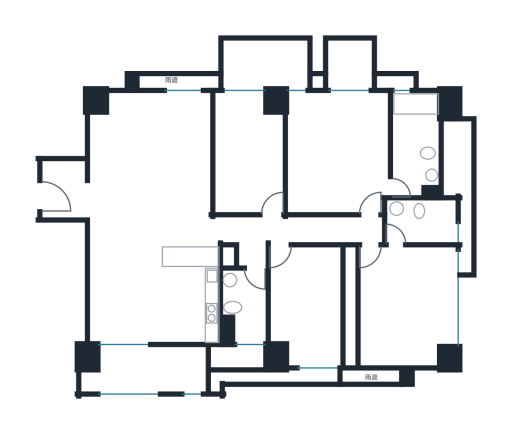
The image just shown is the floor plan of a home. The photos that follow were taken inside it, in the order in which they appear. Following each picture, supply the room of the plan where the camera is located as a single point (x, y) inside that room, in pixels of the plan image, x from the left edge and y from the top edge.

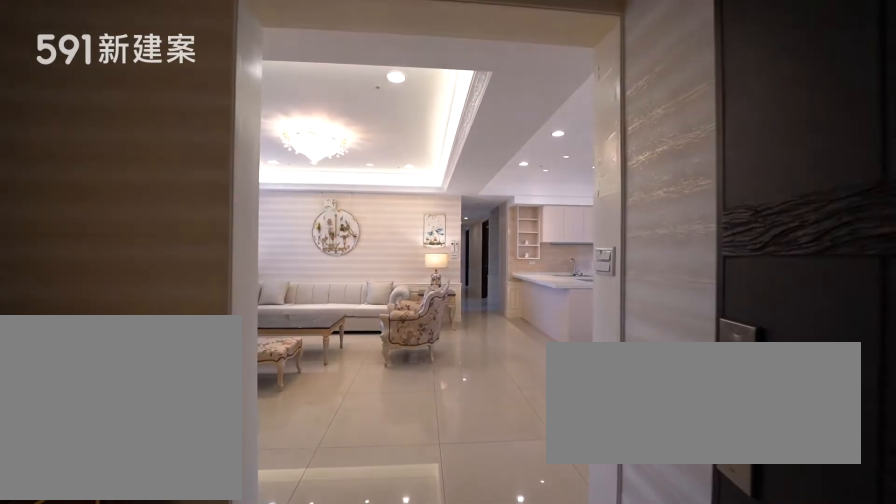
(65, 186)
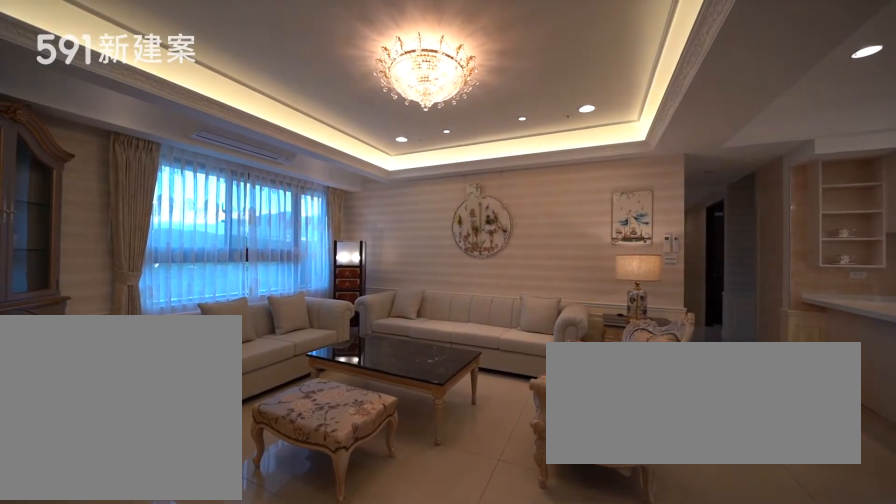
(152, 154)
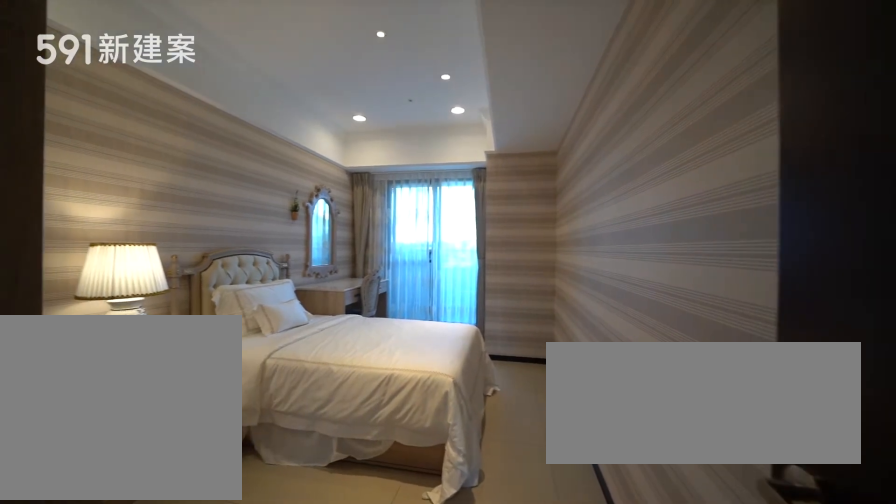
(247, 150)
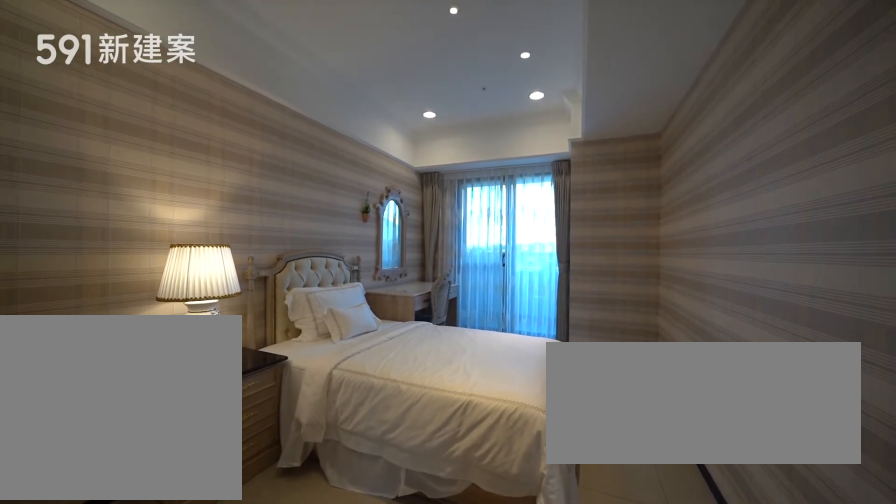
(247, 150)
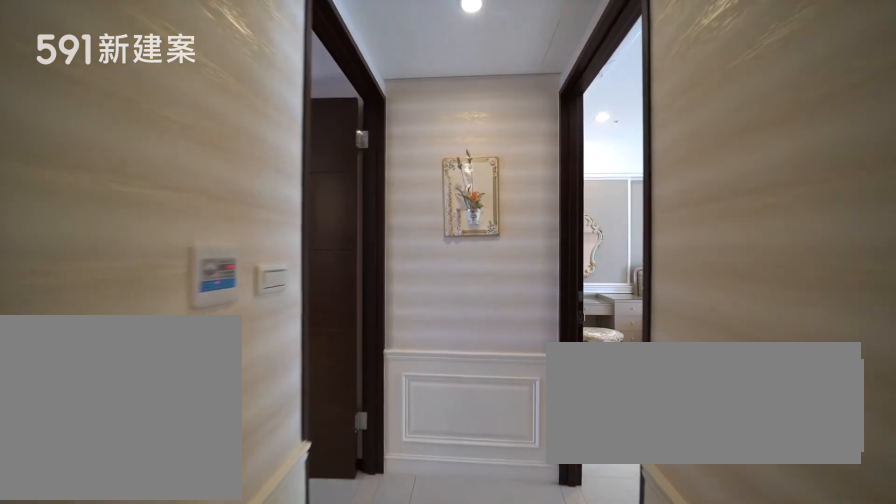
(258, 229)
